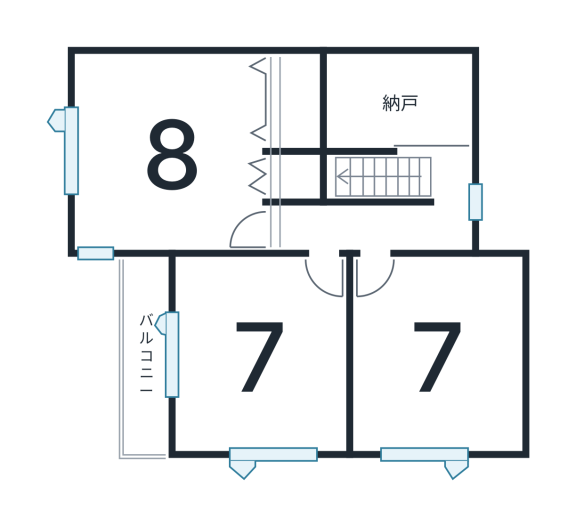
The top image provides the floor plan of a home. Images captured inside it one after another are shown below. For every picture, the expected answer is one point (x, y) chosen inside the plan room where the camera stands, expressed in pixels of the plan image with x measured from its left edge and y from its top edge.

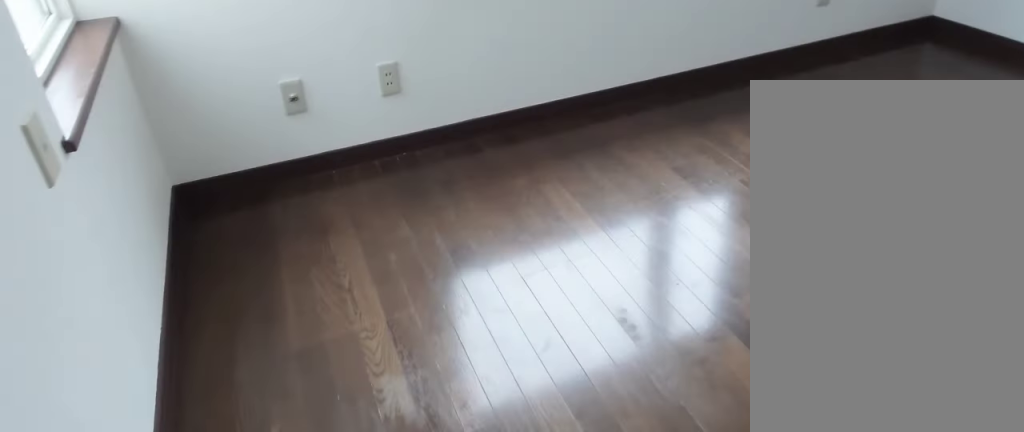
(170, 160)
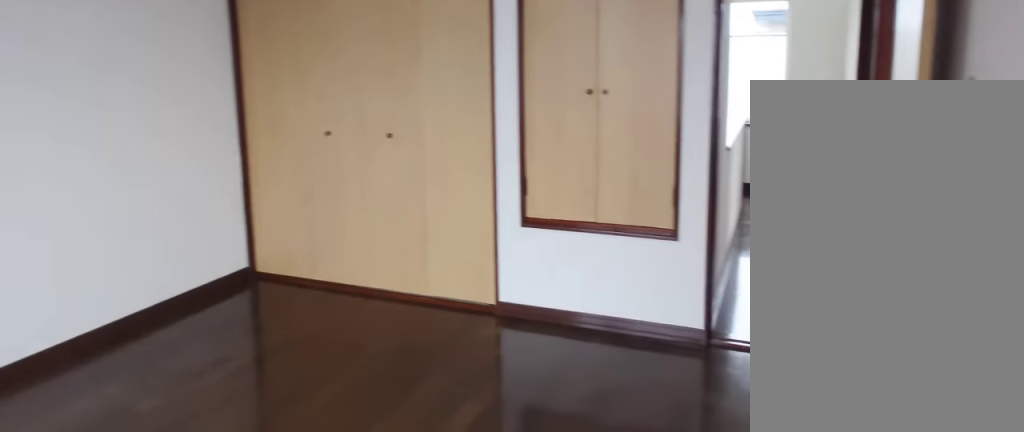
(170, 160)
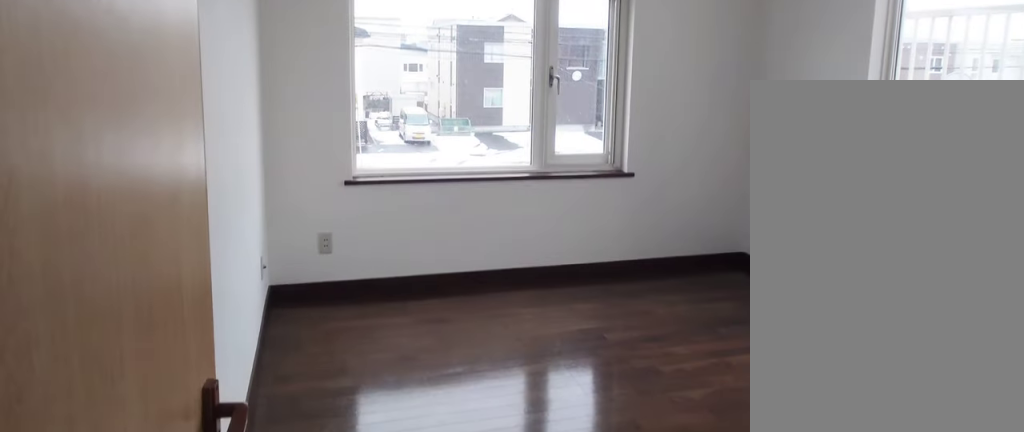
(256, 367)
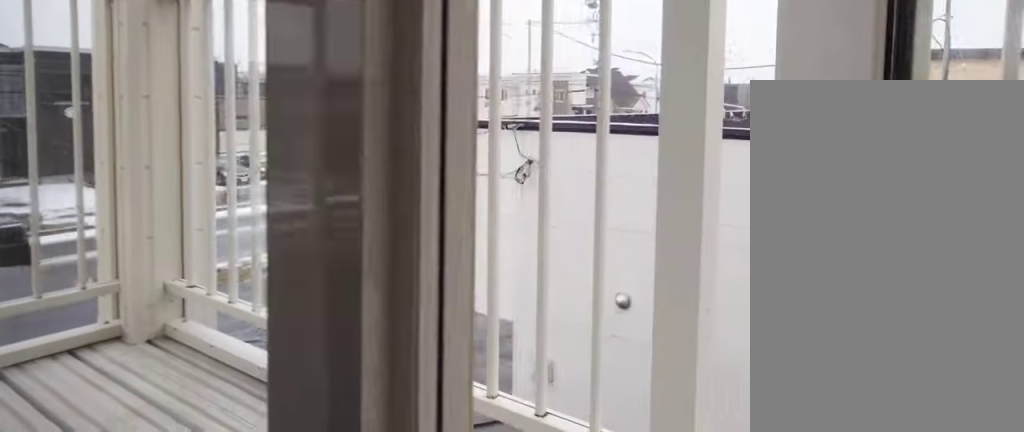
(145, 367)
